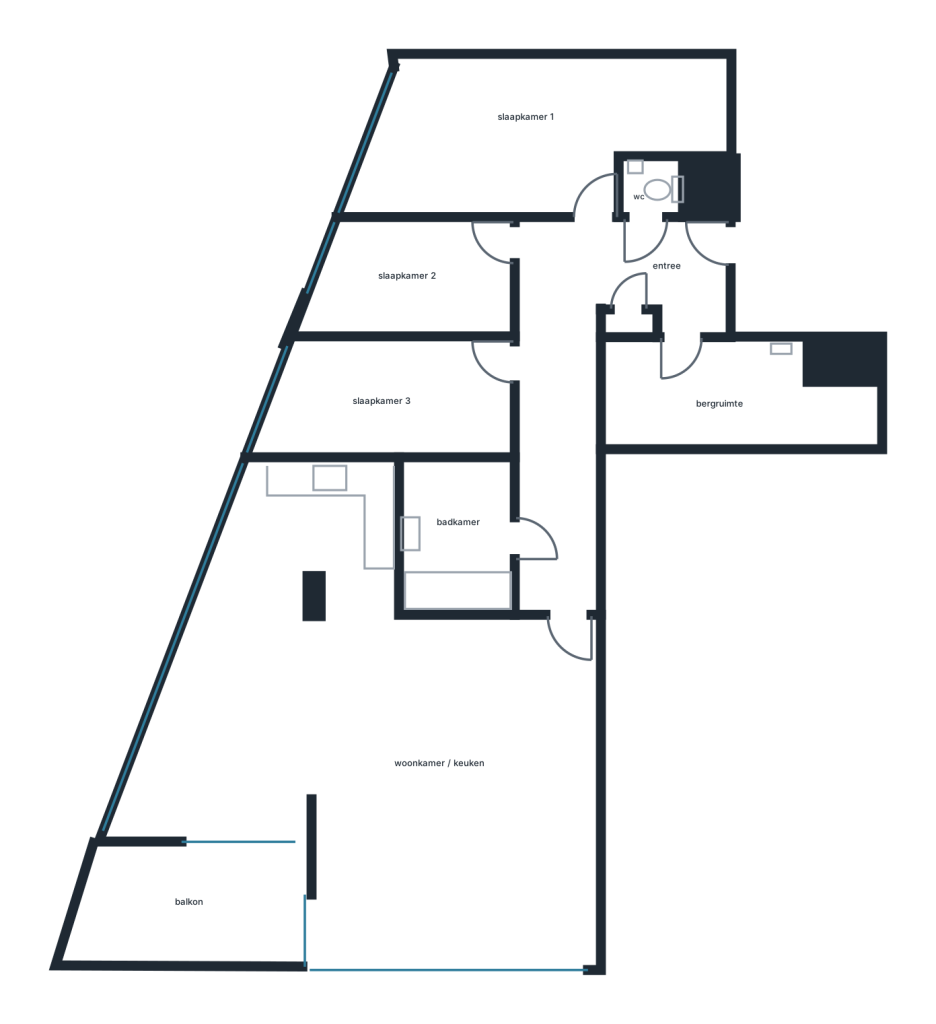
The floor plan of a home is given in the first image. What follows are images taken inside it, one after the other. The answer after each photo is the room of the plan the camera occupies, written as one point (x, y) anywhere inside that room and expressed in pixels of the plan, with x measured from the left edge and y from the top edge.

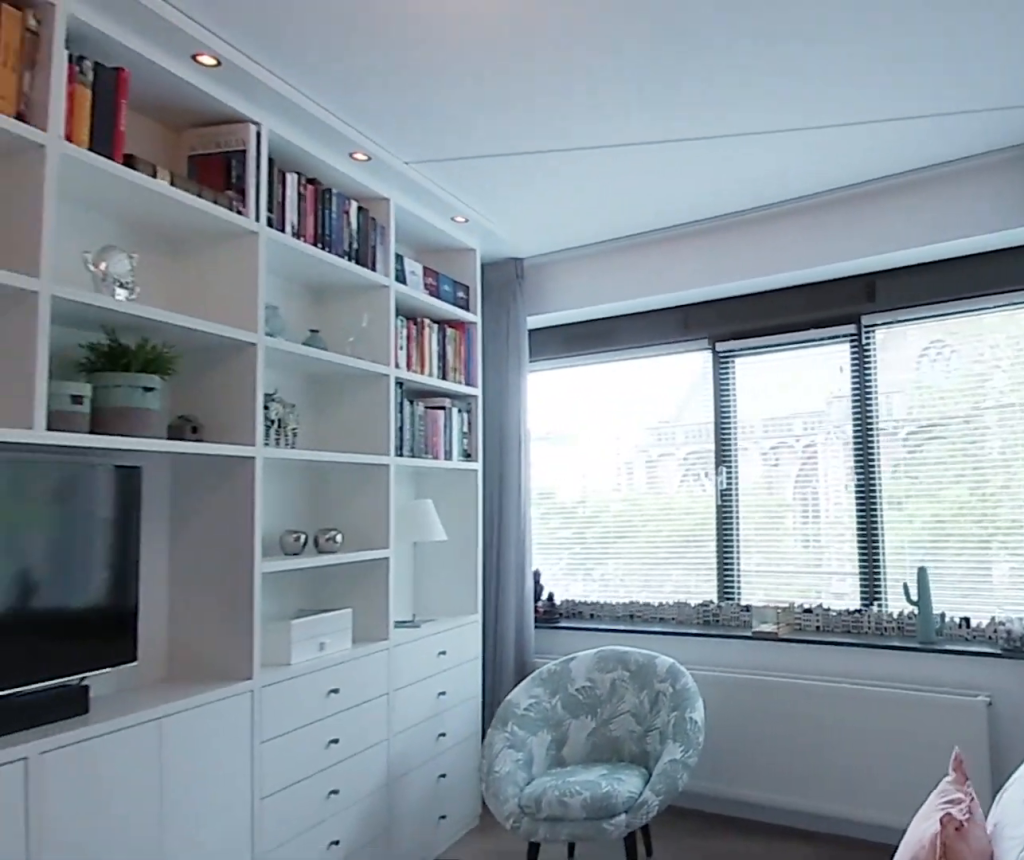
(529, 133)
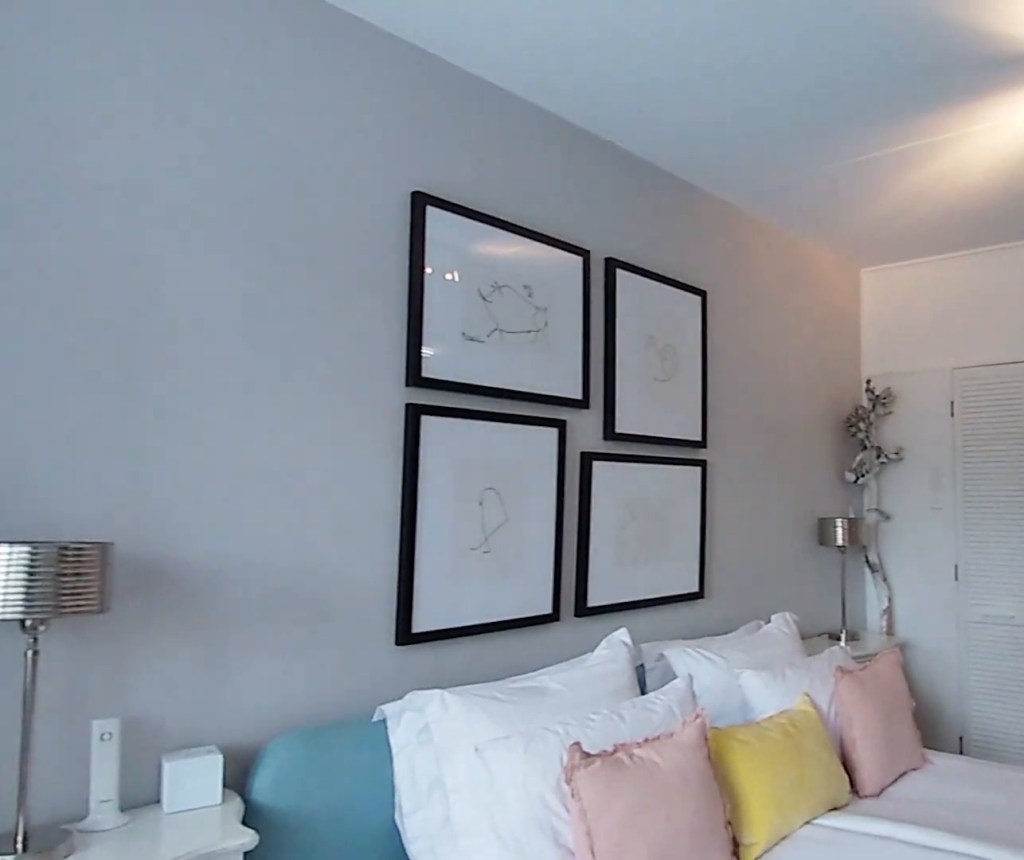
(529, 133)
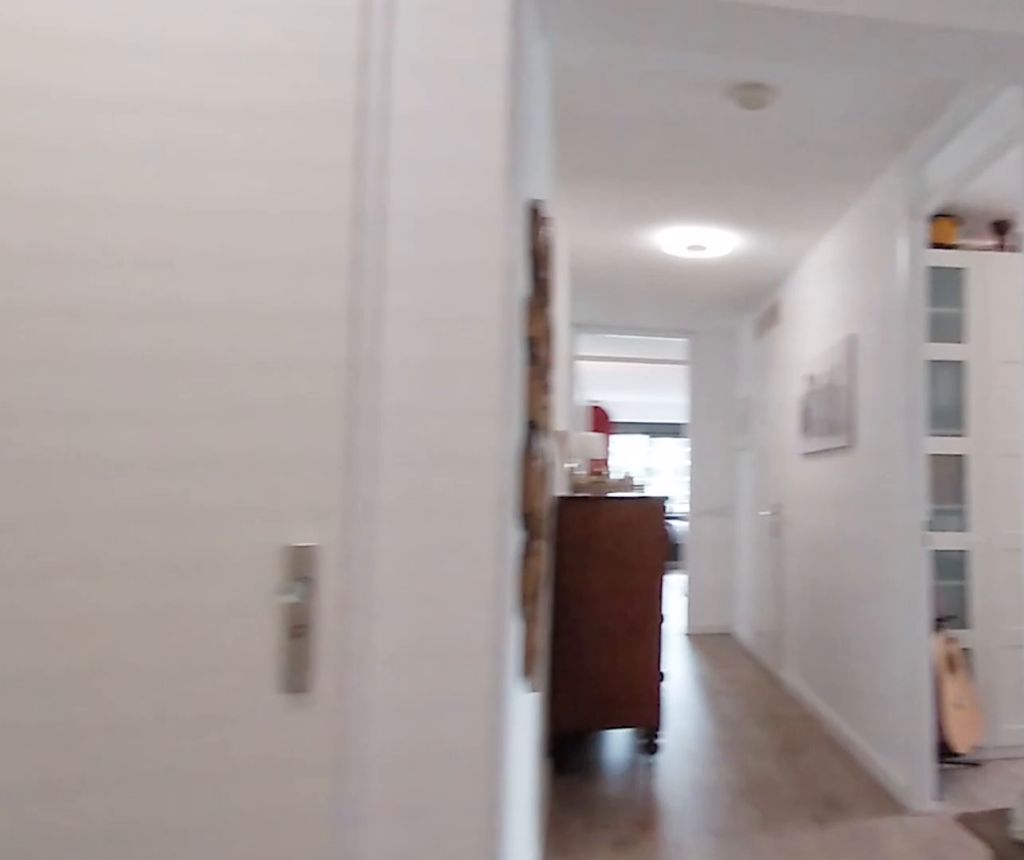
(587, 371)
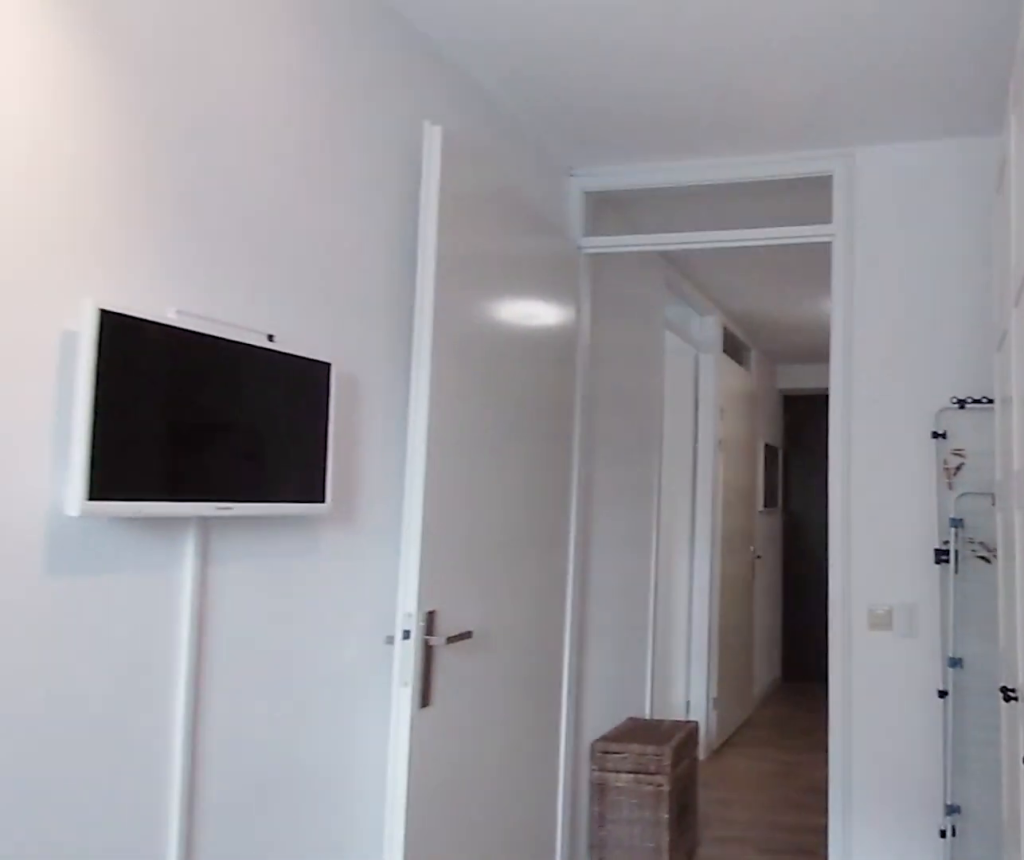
(414, 279)
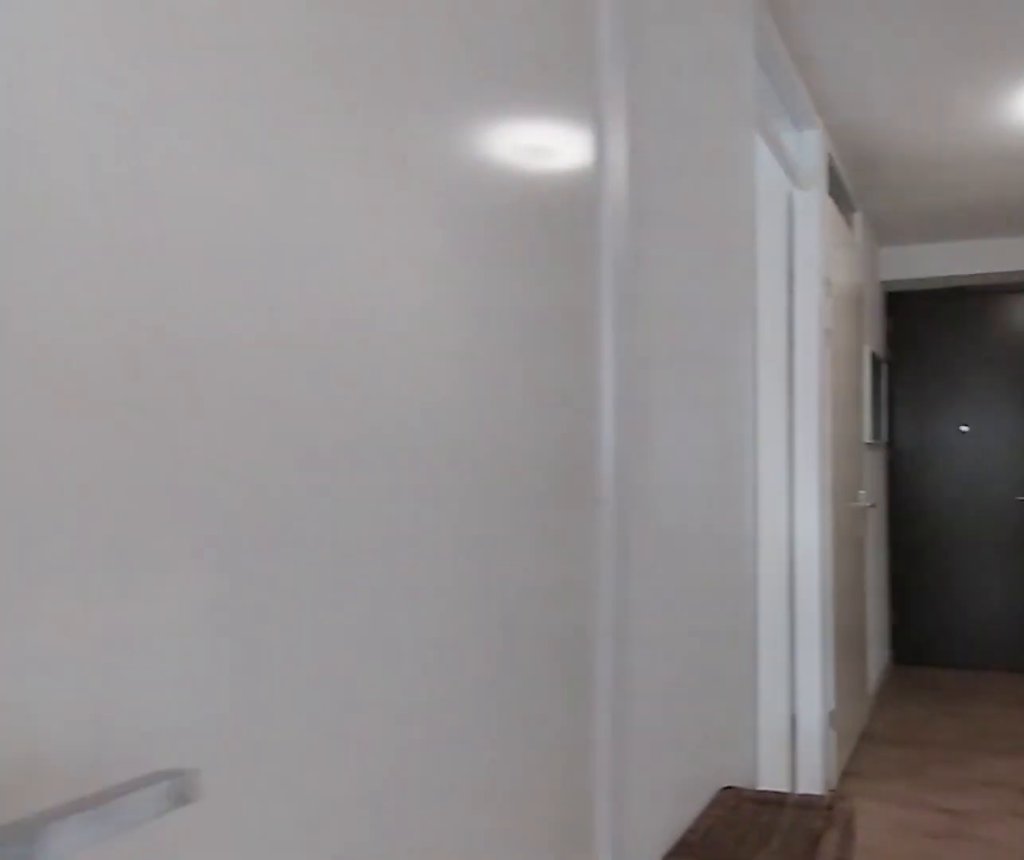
(414, 279)
